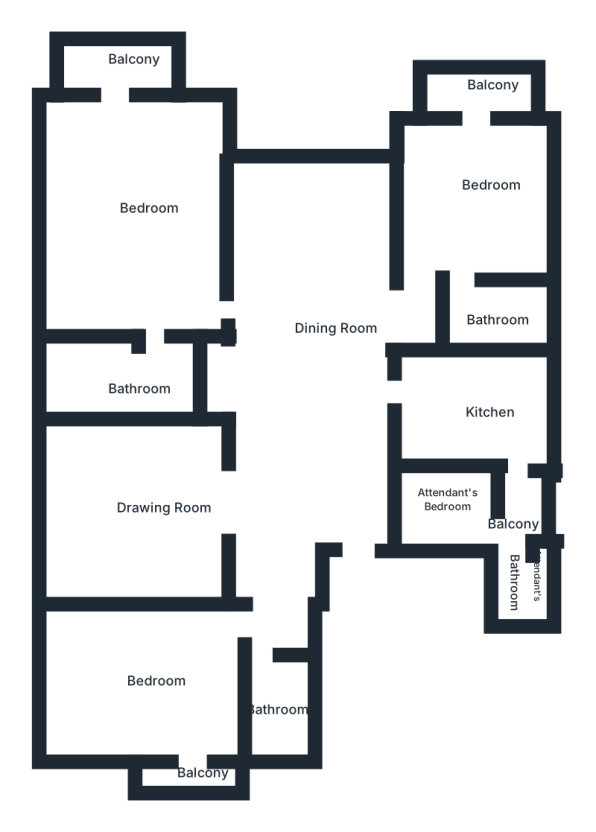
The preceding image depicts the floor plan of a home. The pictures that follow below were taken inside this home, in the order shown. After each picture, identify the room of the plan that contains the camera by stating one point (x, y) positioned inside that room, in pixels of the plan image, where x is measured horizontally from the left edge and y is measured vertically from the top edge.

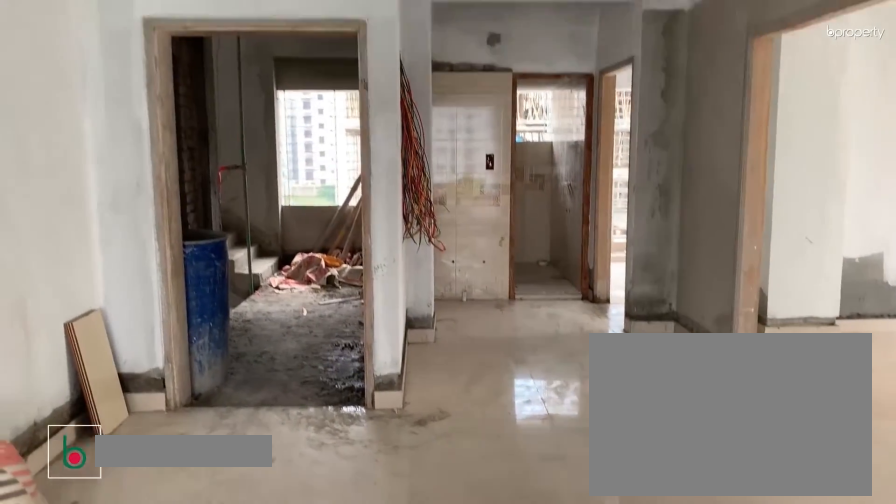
(319, 365)
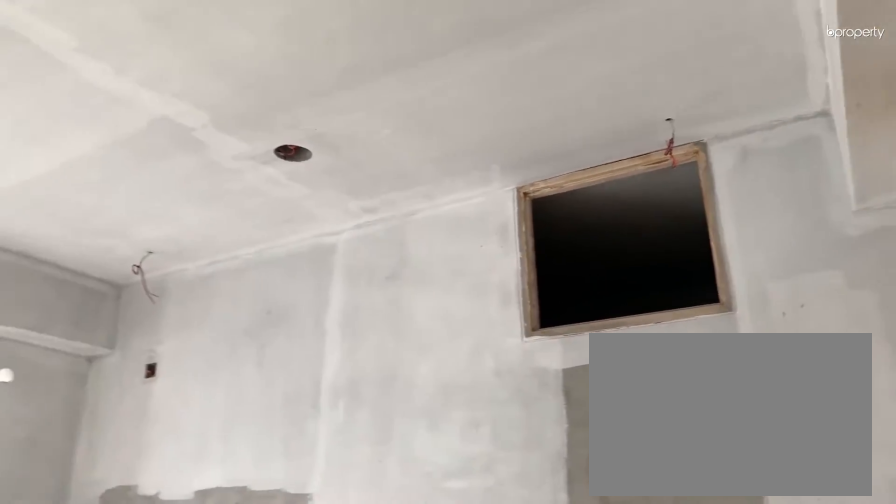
(144, 506)
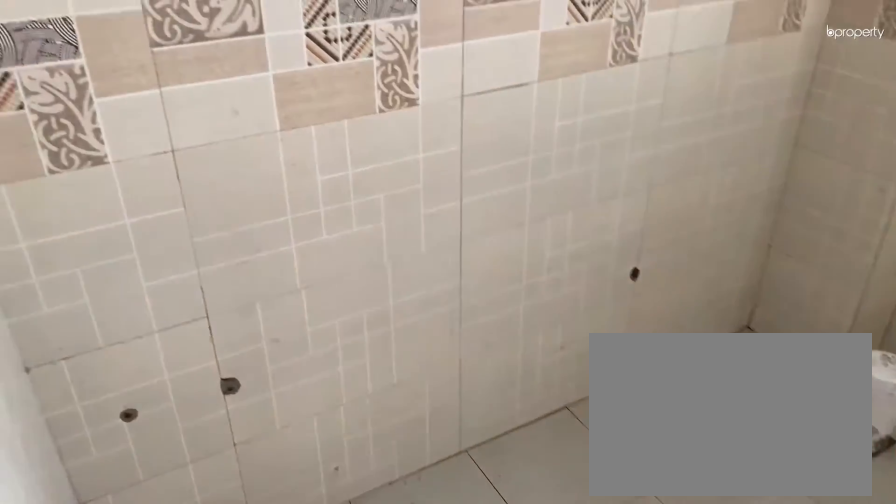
(264, 703)
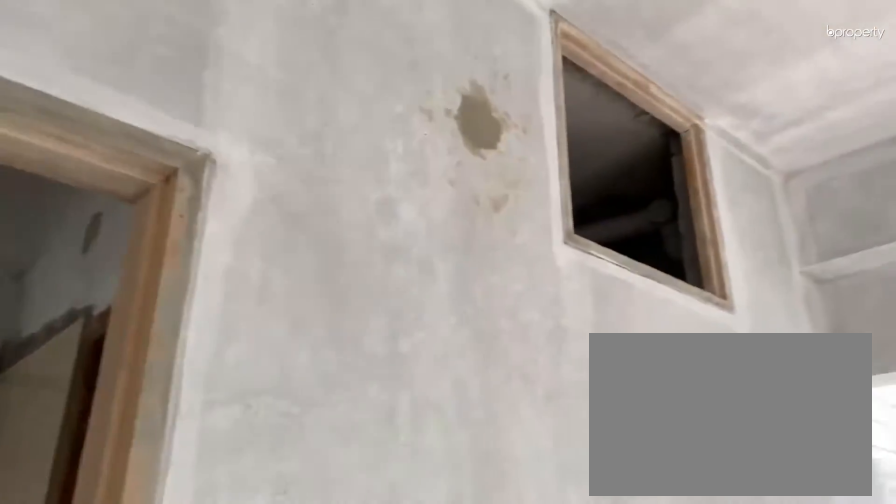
(176, 679)
